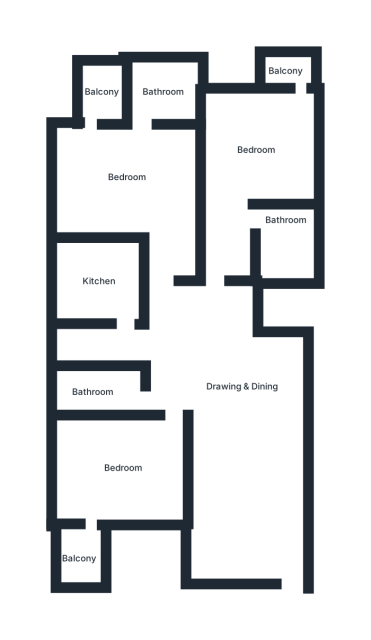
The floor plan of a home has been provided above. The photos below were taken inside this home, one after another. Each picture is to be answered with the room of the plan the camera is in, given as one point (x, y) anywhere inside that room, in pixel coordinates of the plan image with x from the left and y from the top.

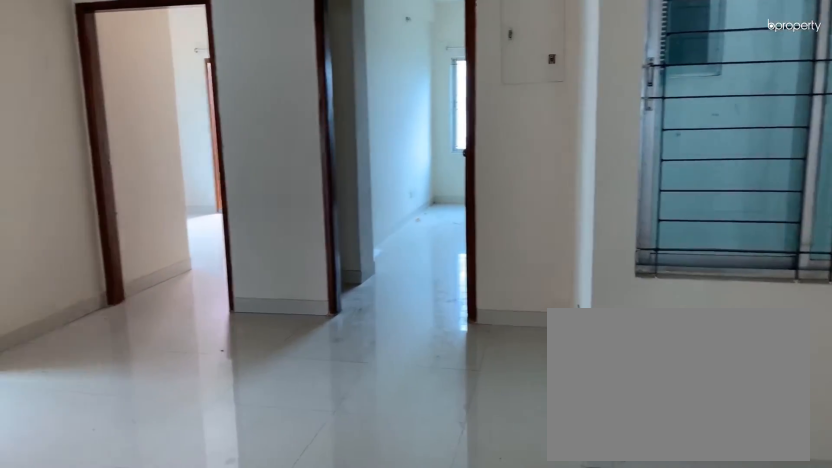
(243, 402)
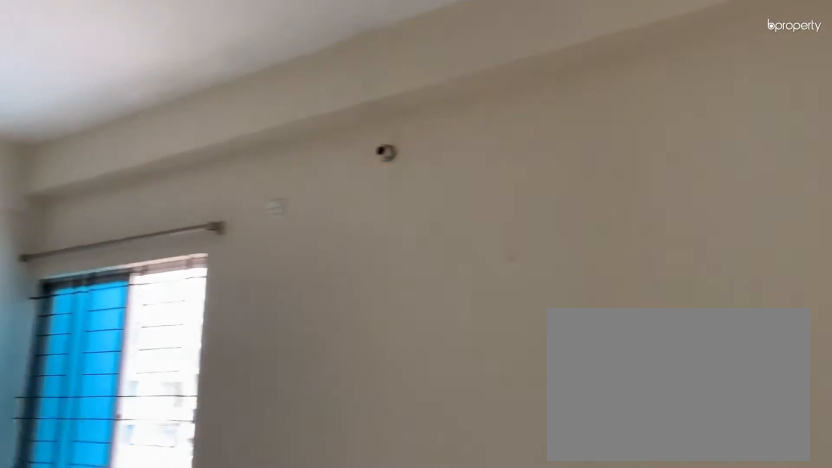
(243, 402)
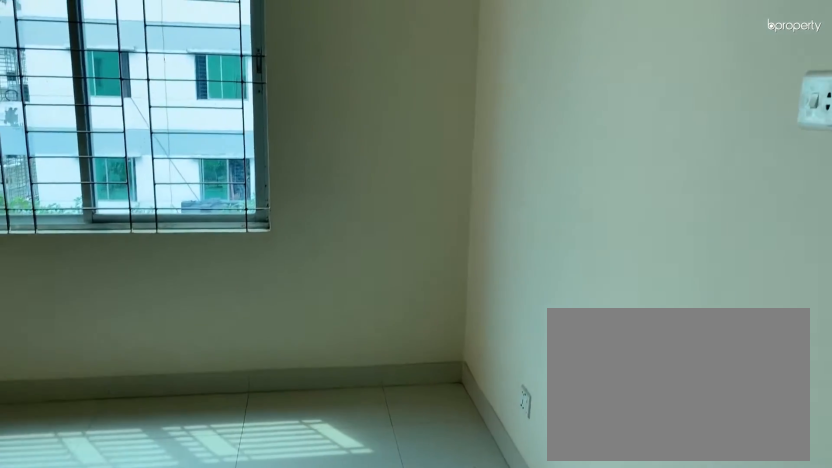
(102, 477)
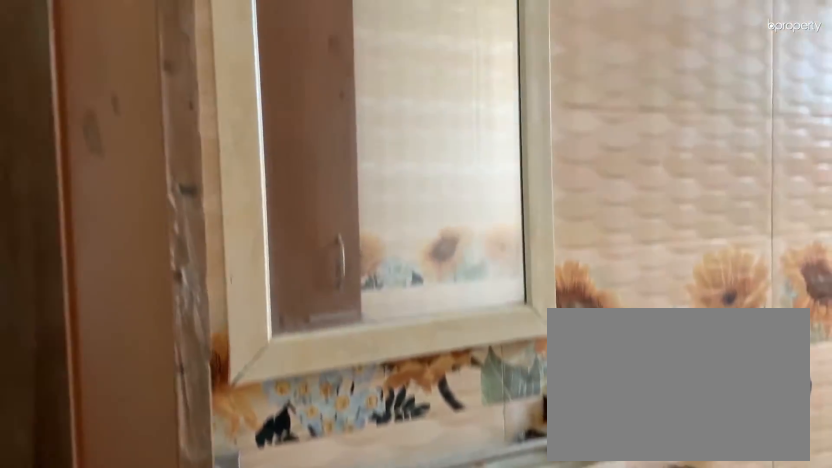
(91, 393)
